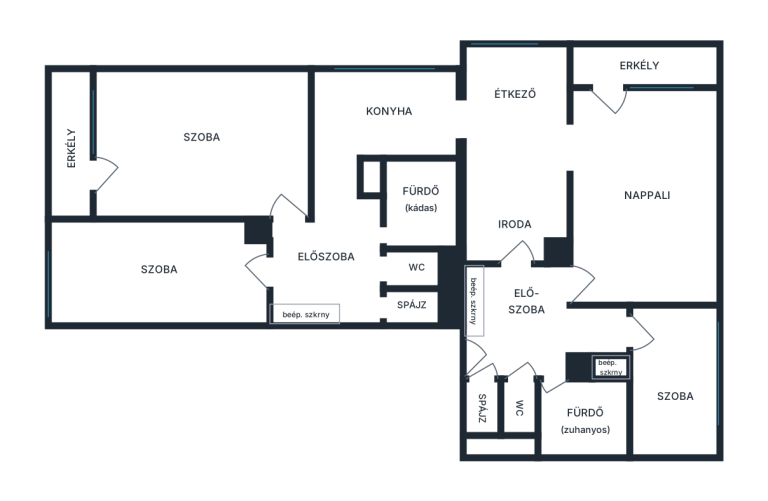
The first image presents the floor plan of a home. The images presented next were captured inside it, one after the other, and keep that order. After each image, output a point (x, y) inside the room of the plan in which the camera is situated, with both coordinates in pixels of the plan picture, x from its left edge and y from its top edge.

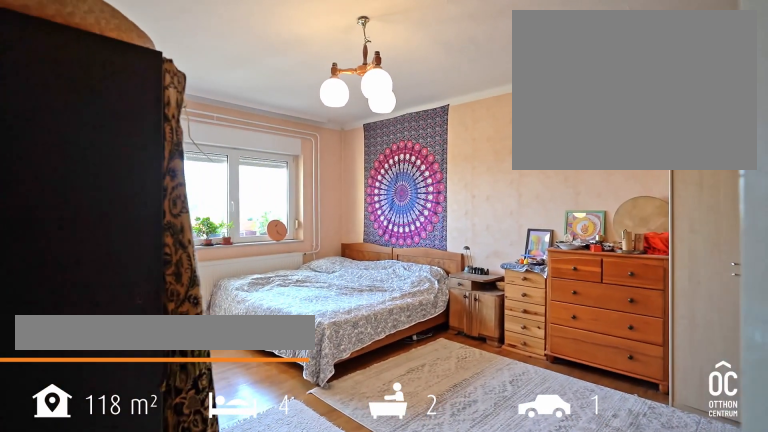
(201, 144)
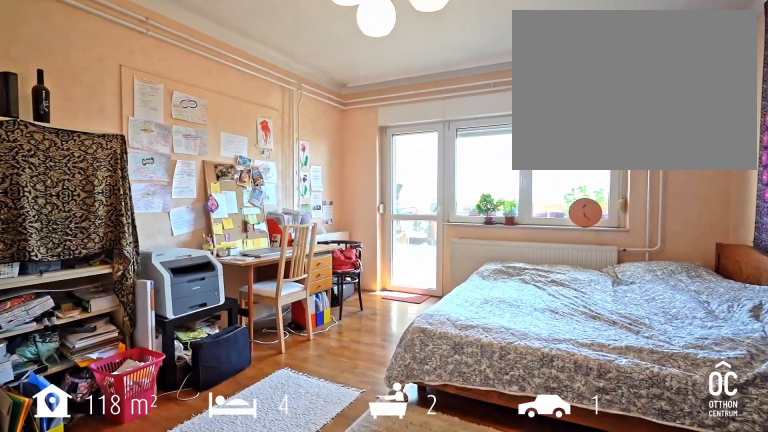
(202, 143)
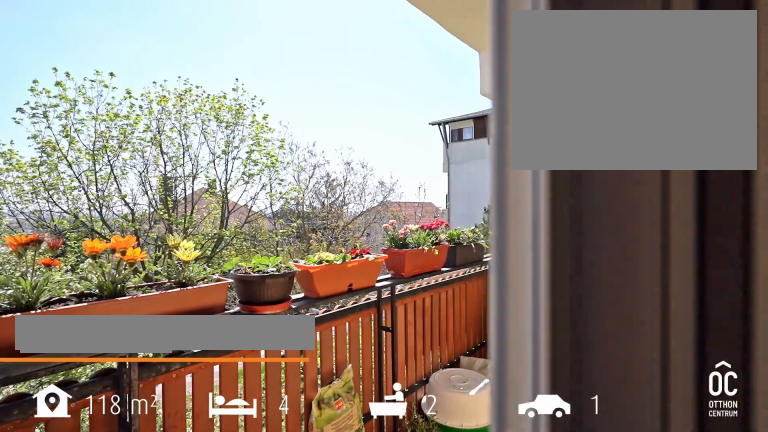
(71, 148)
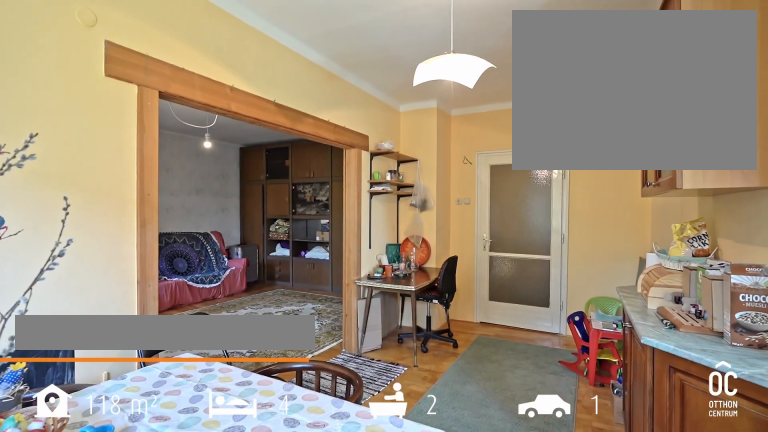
(515, 159)
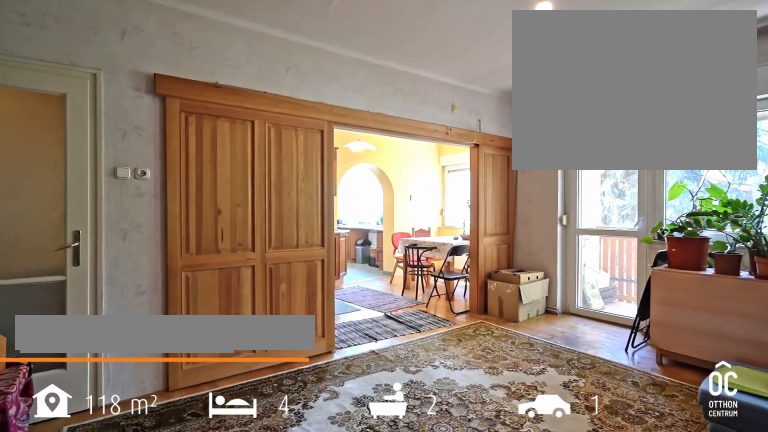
(643, 194)
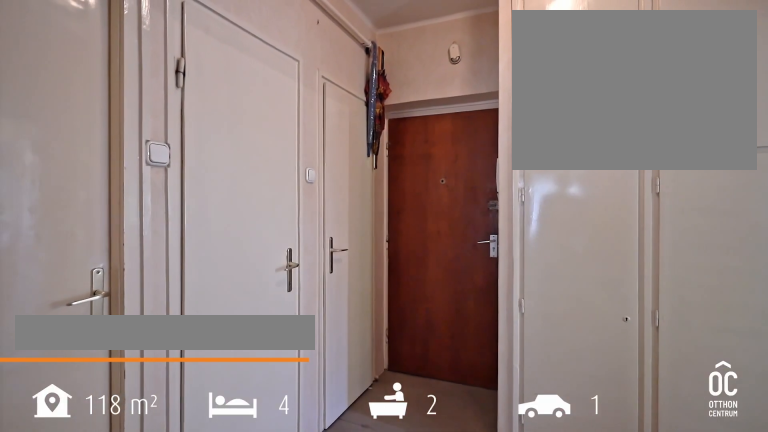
(523, 310)
